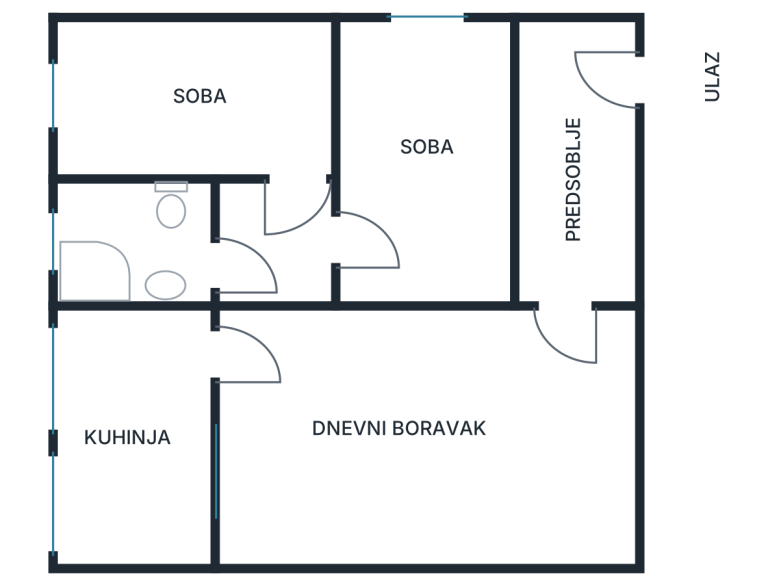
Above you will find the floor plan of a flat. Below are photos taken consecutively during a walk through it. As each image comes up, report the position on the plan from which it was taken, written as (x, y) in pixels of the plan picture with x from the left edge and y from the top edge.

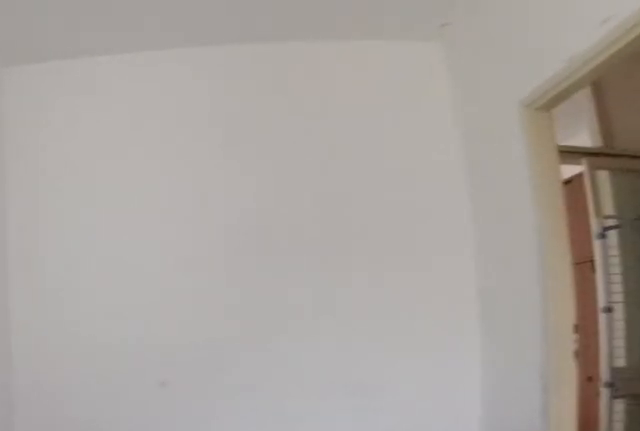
(61, 104)
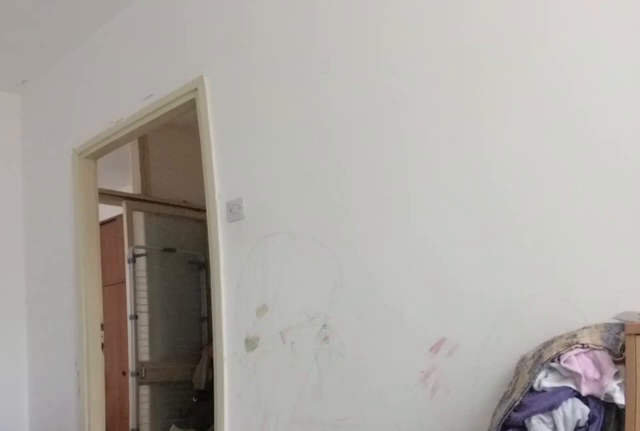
(61, 74)
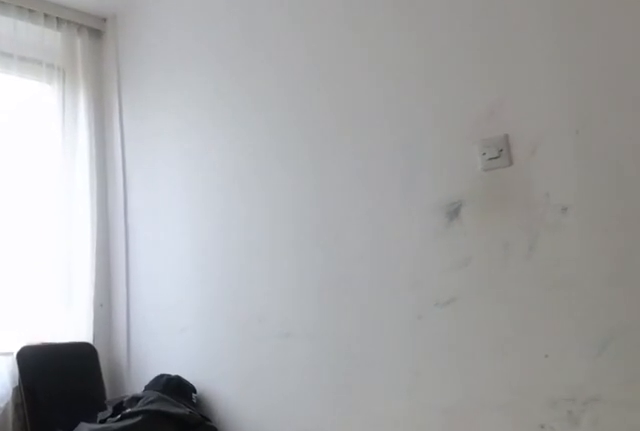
(396, 218)
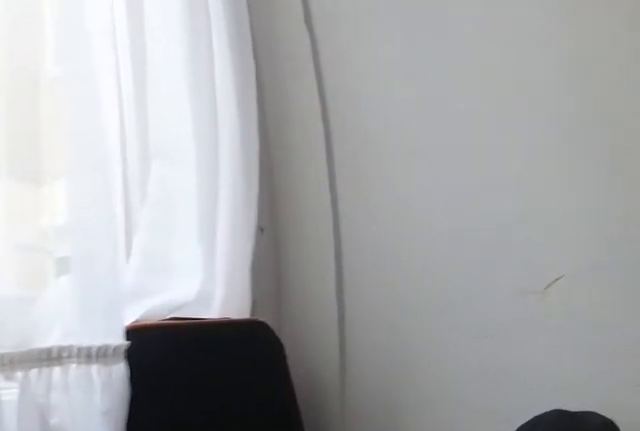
(407, 105)
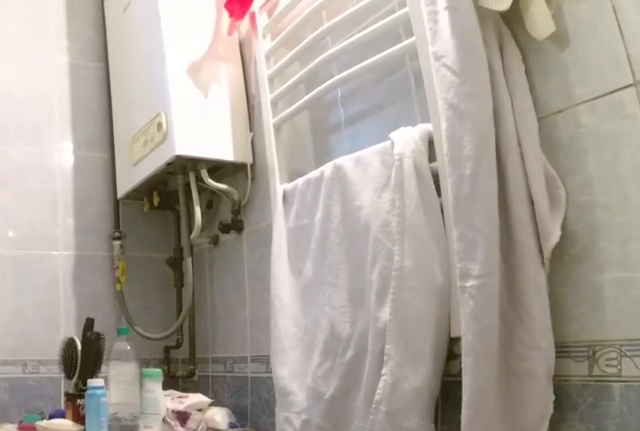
(229, 253)
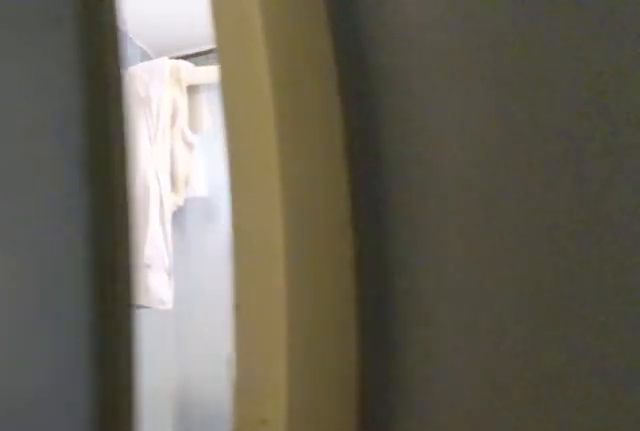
(256, 231)
